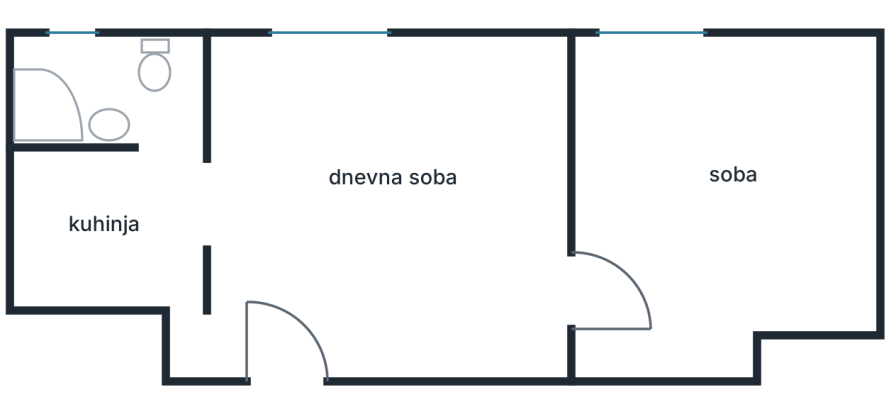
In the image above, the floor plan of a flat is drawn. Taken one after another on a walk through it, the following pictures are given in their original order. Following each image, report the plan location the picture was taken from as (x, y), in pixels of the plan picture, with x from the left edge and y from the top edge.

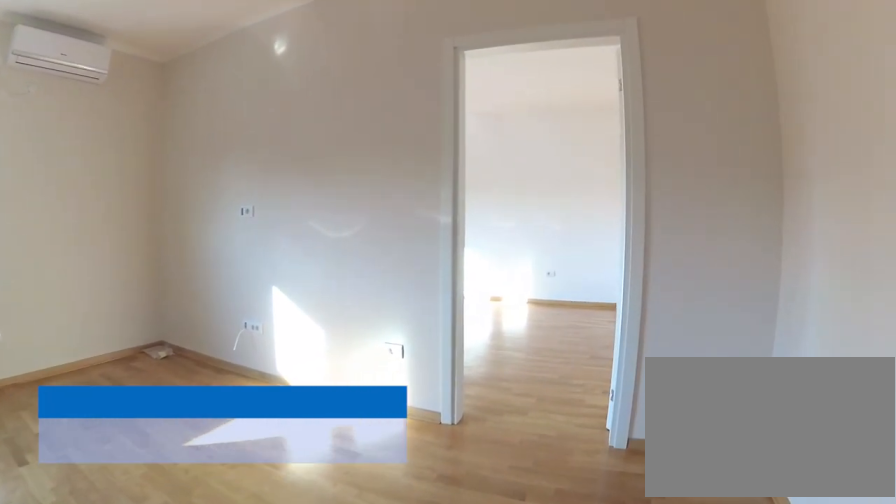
(408, 332)
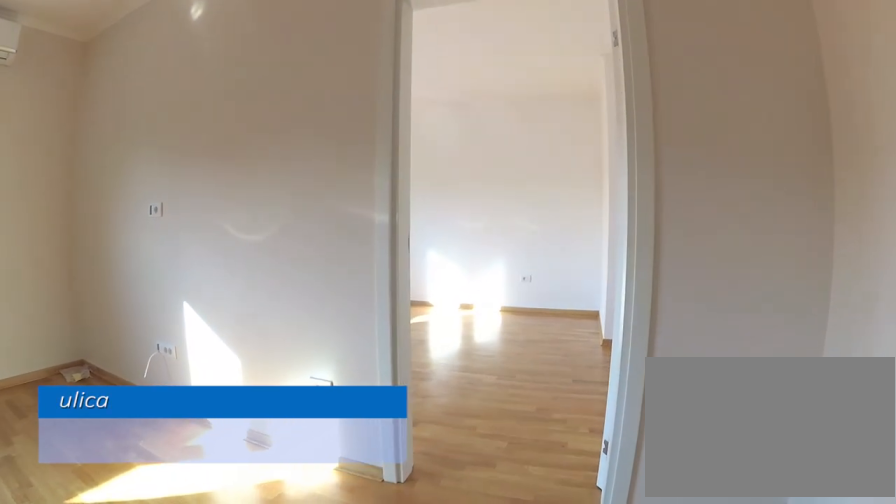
(448, 323)
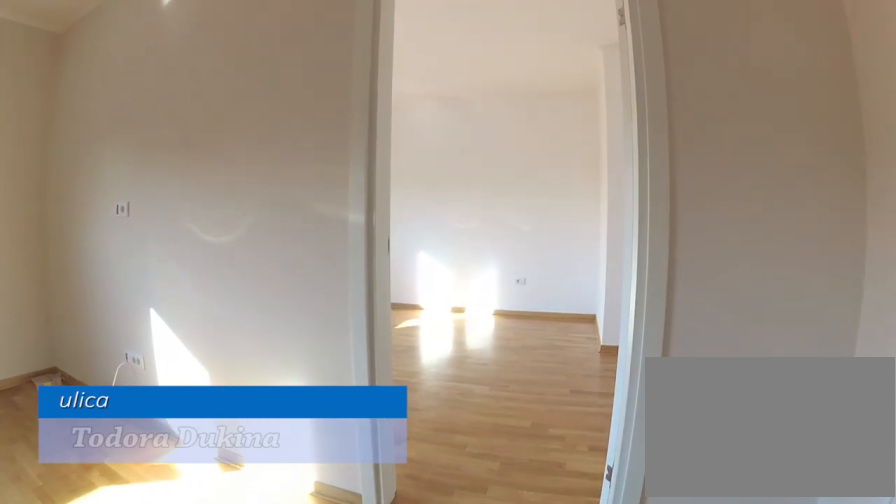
(463, 322)
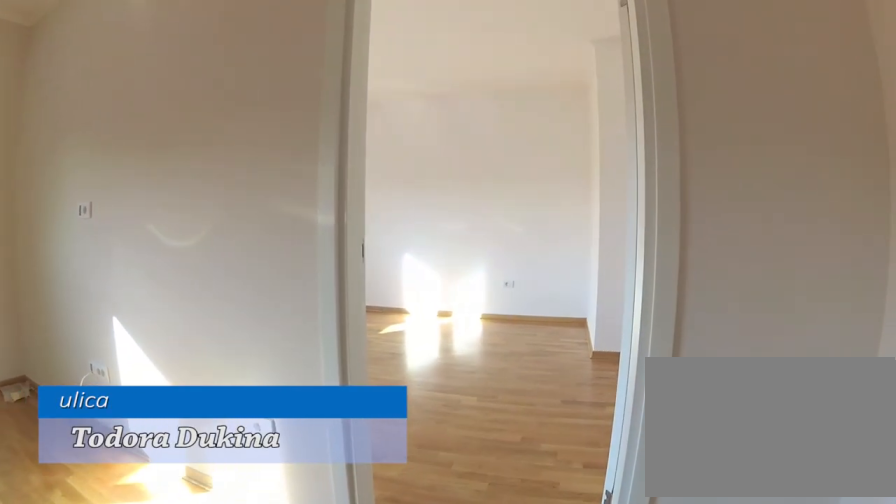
(476, 318)
